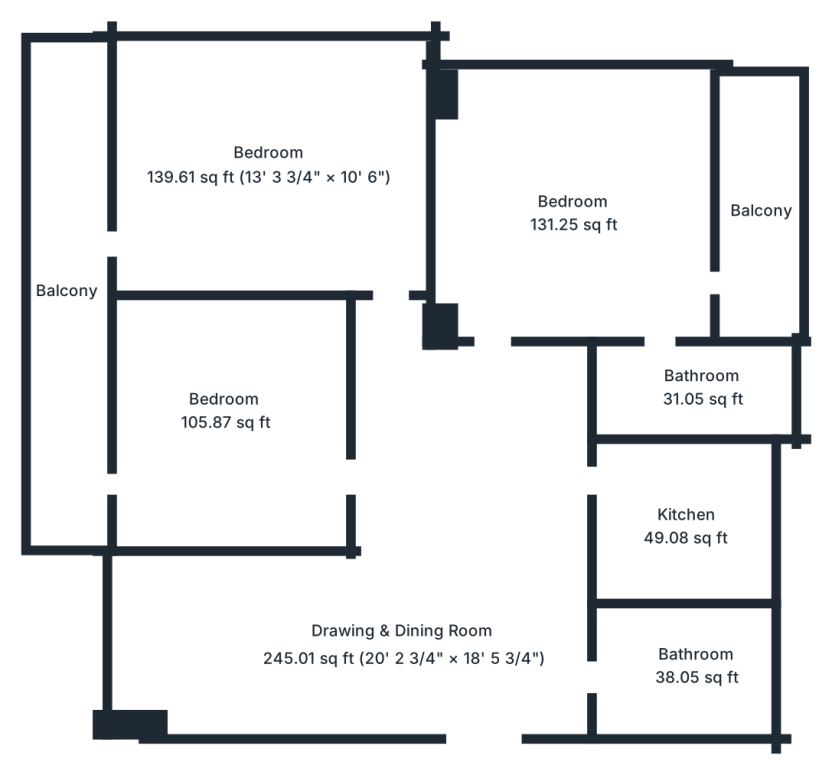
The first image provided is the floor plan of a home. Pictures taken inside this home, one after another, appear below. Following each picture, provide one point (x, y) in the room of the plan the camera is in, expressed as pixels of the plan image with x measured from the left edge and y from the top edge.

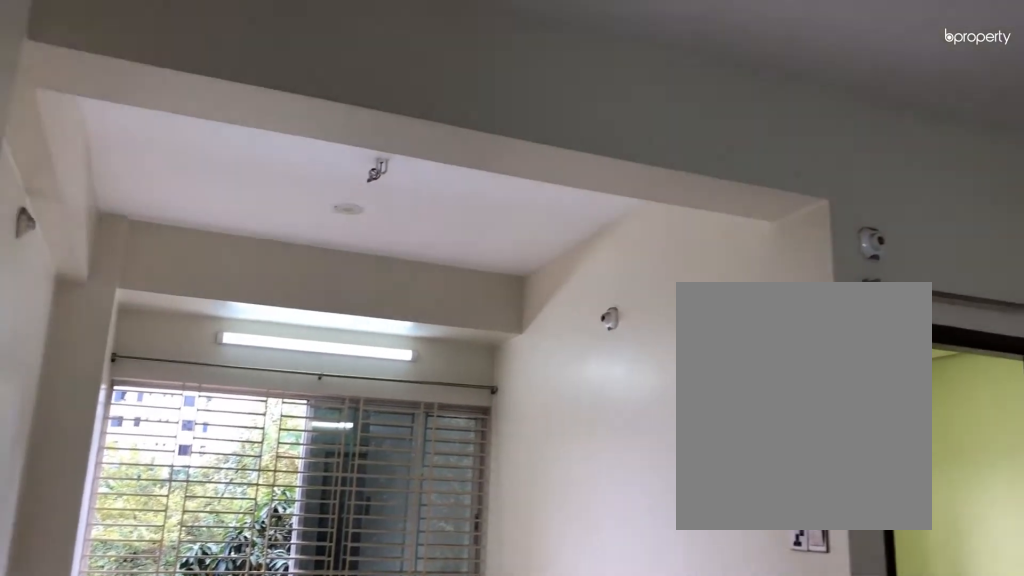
(403, 644)
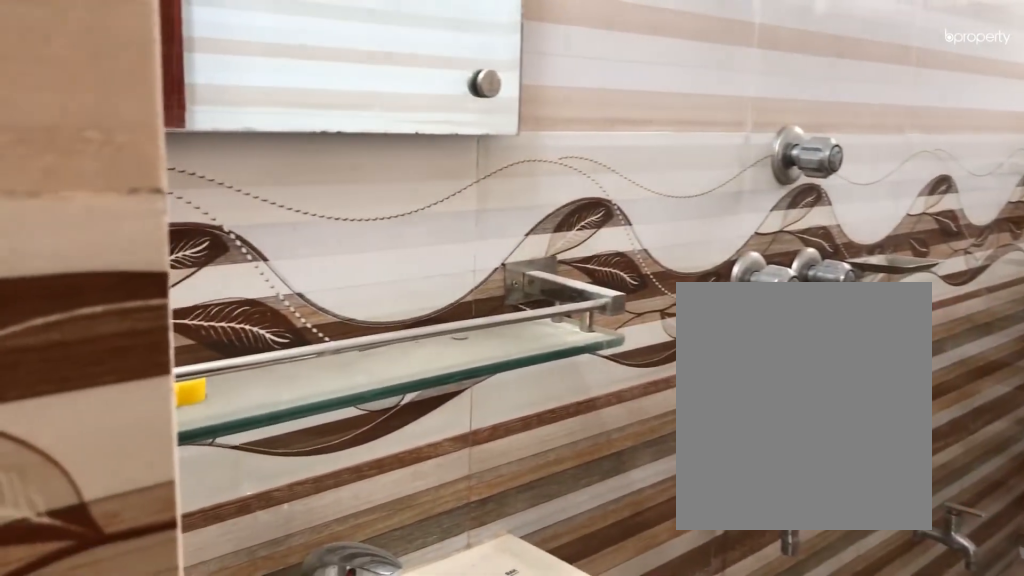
(699, 666)
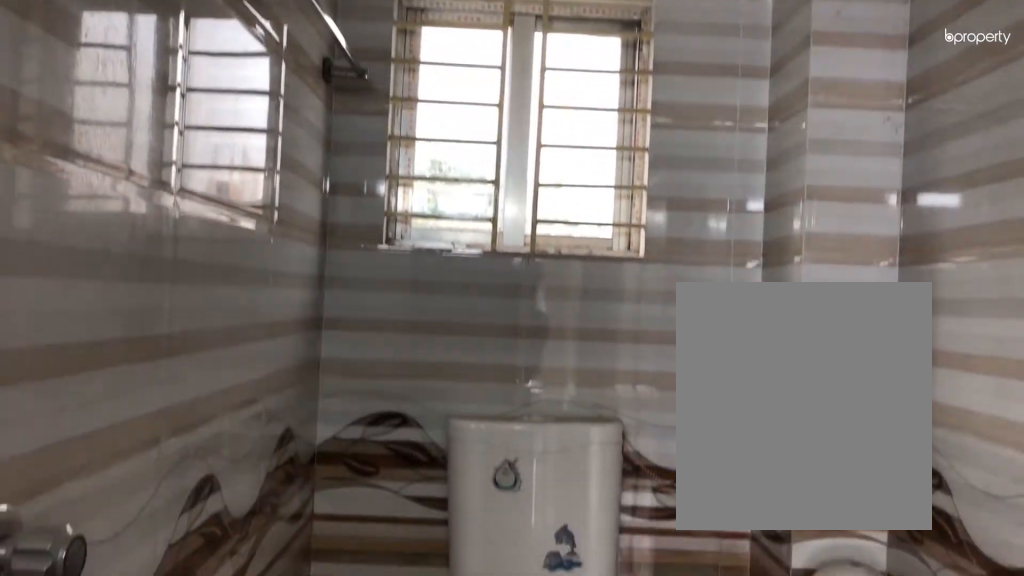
(699, 666)
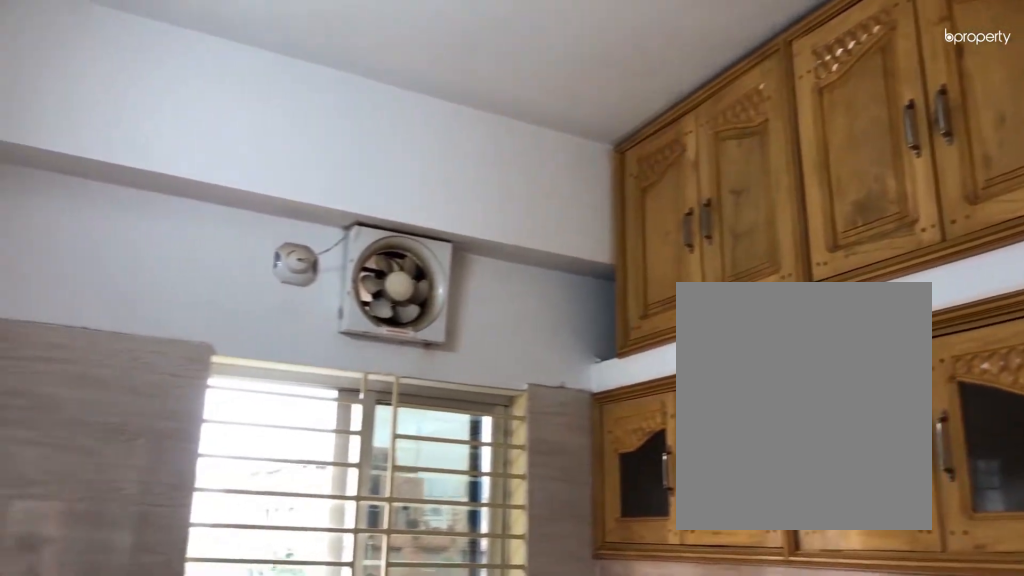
(684, 525)
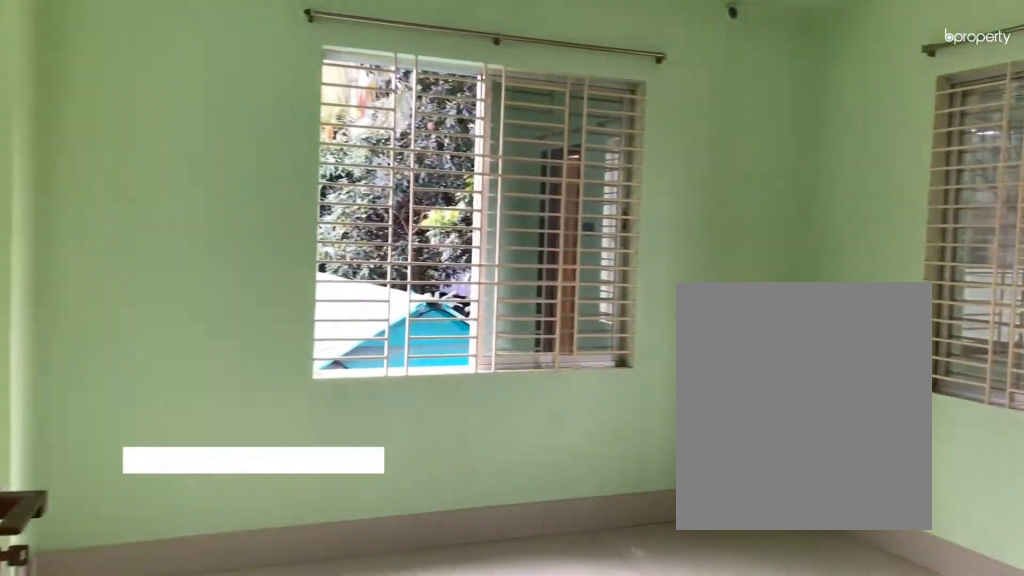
(573, 220)
